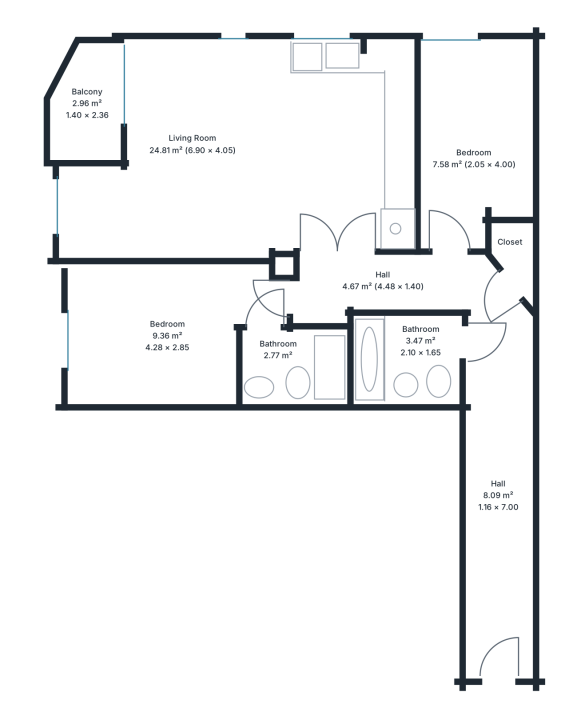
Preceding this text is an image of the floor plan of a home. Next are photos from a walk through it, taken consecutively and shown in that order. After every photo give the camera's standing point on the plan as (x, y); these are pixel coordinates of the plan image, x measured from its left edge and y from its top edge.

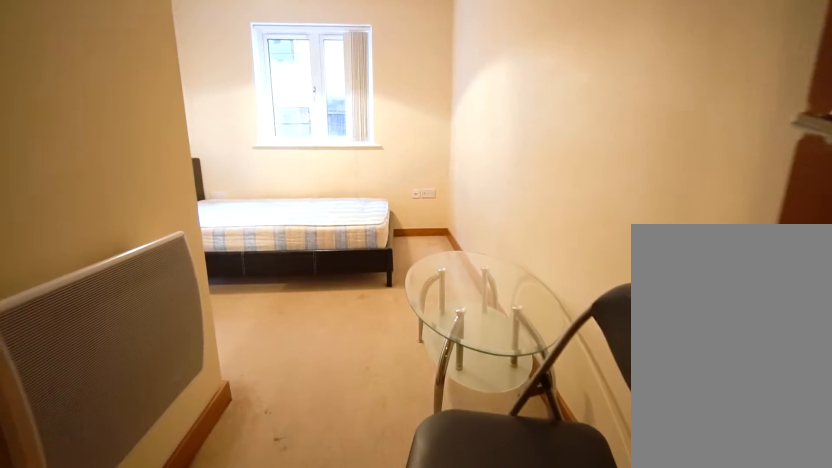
(259, 296)
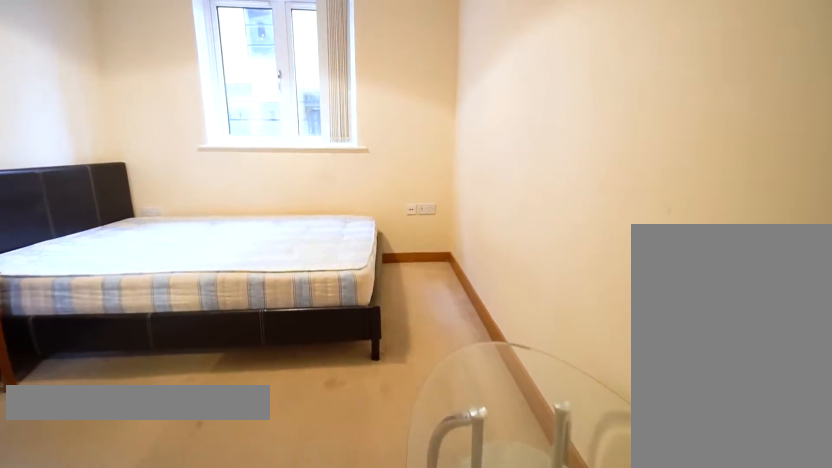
(182, 307)
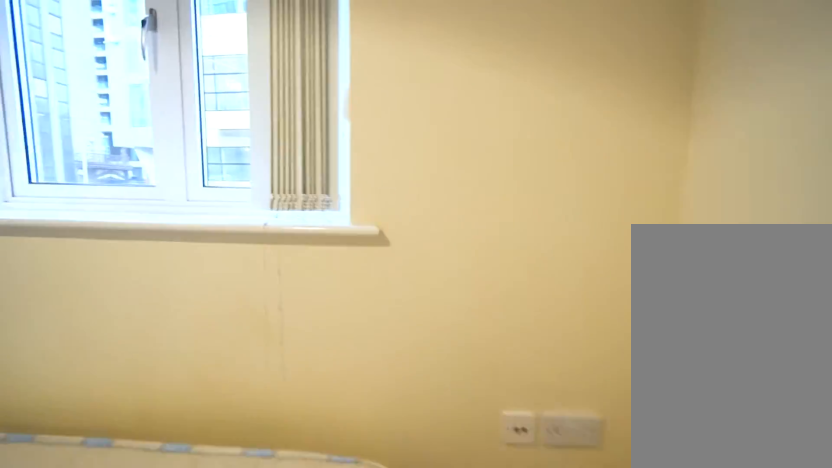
(129, 315)
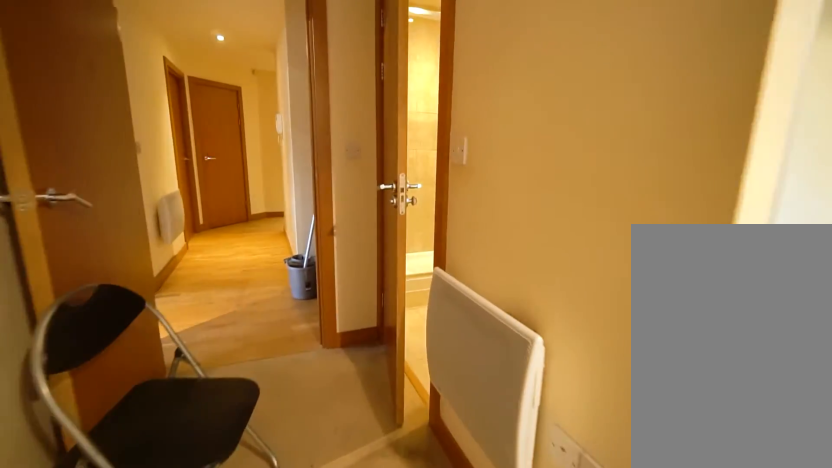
(156, 289)
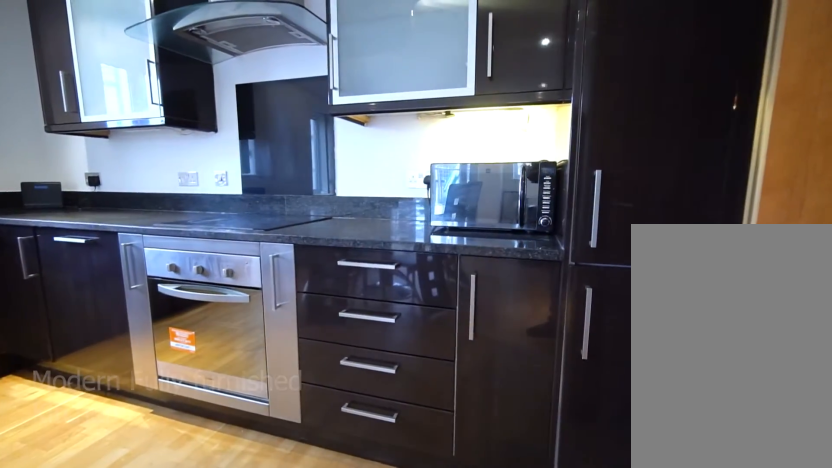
(335, 213)
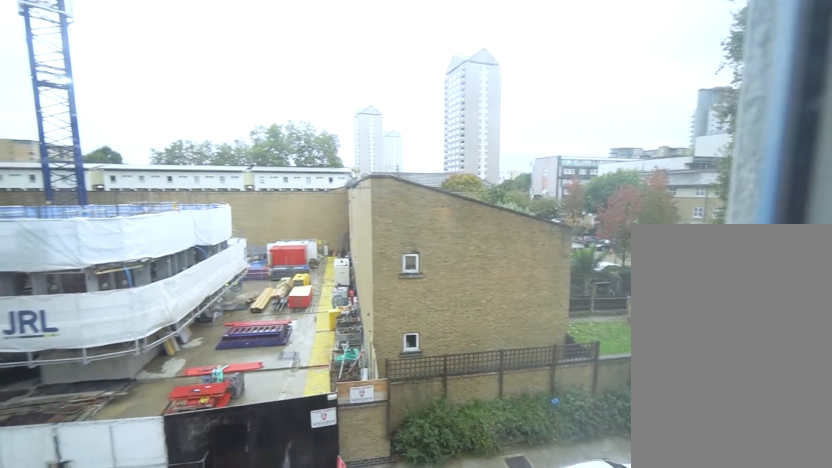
(330, 76)
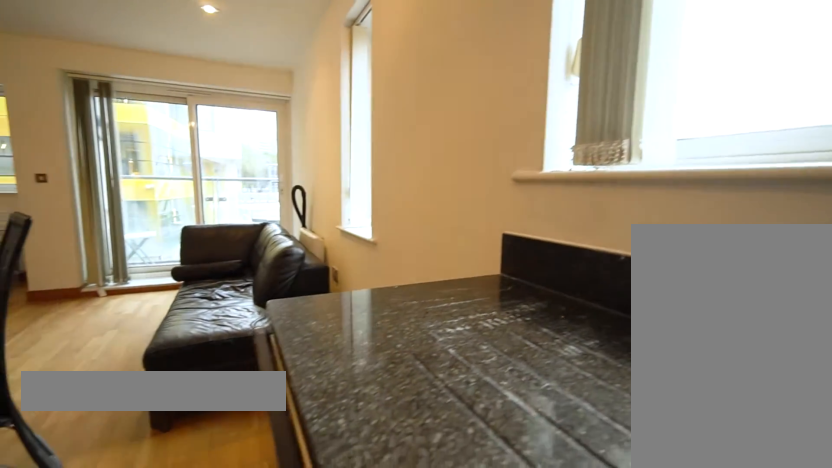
(330, 76)
